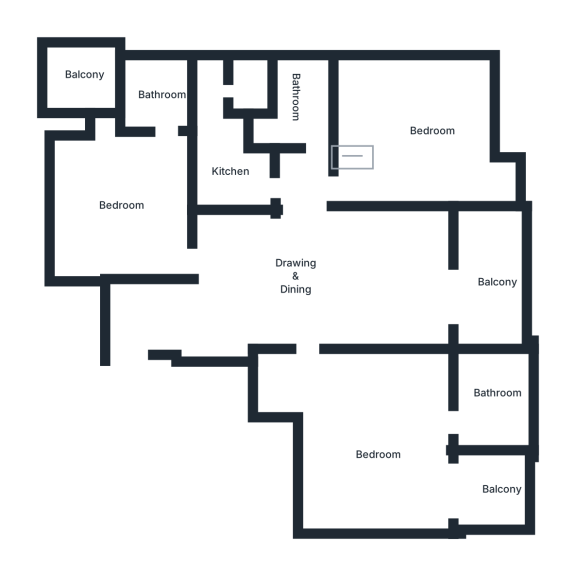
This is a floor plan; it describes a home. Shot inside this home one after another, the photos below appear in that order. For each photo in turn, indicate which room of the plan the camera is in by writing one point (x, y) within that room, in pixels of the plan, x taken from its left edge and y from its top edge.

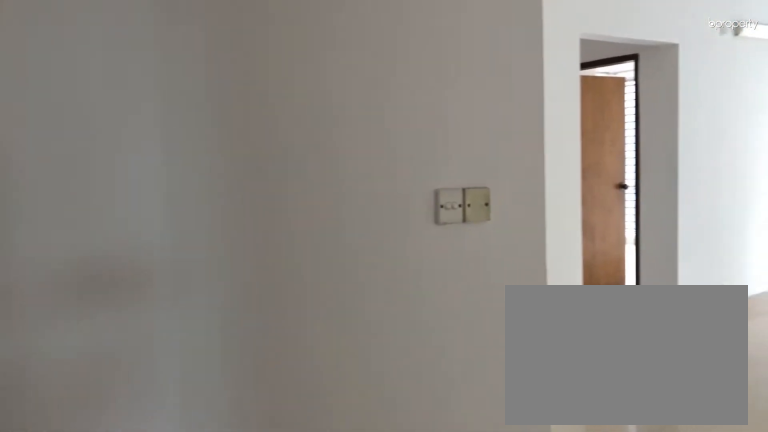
(299, 276)
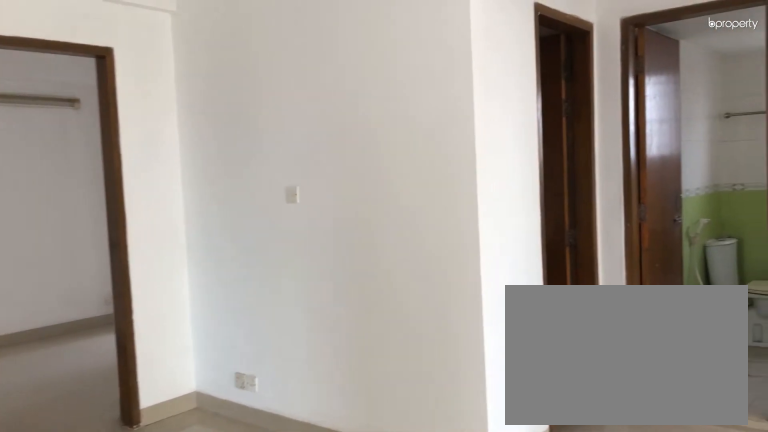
(300, 276)
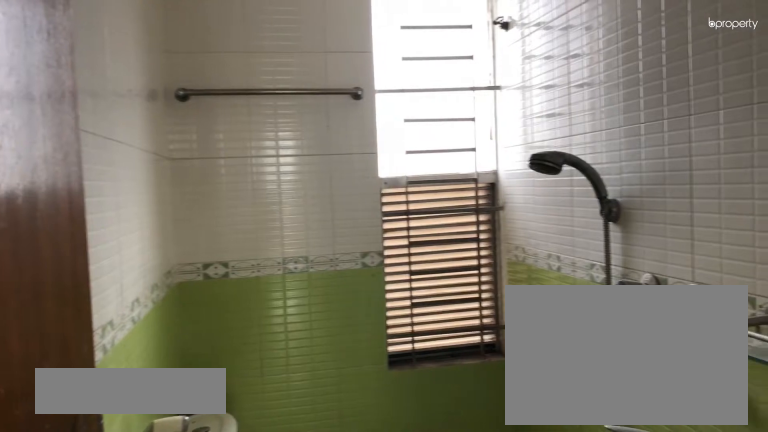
(300, 91)
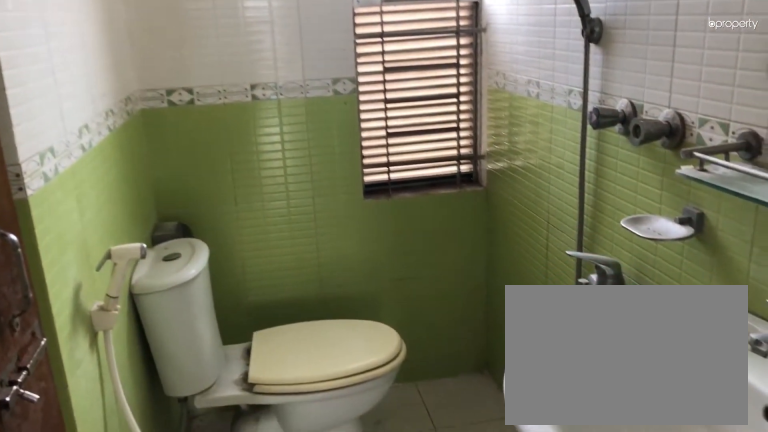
(300, 91)
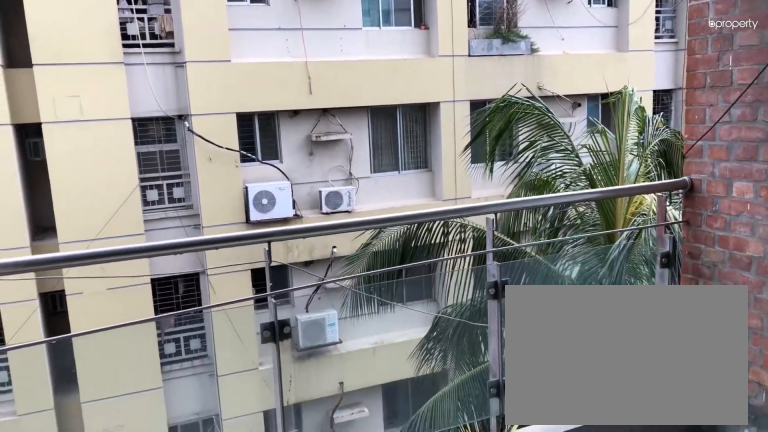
(497, 276)
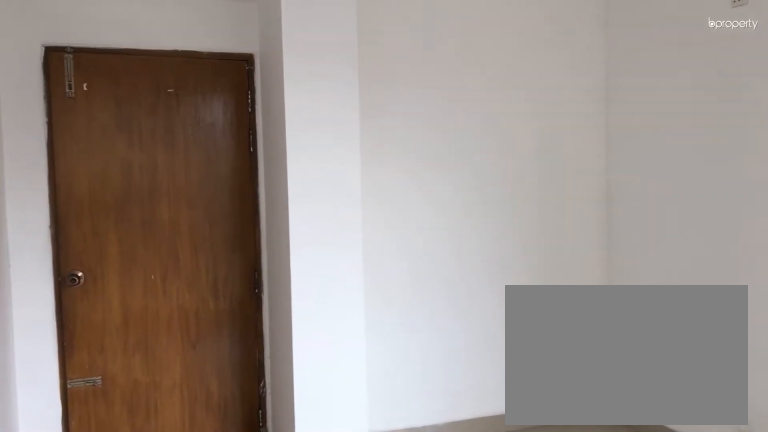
(430, 126)
